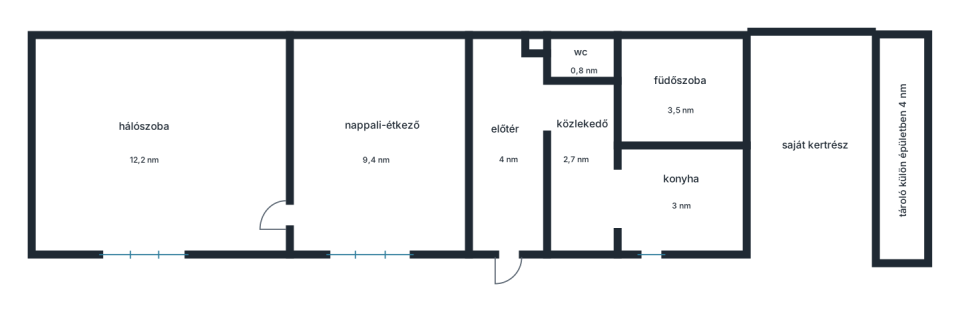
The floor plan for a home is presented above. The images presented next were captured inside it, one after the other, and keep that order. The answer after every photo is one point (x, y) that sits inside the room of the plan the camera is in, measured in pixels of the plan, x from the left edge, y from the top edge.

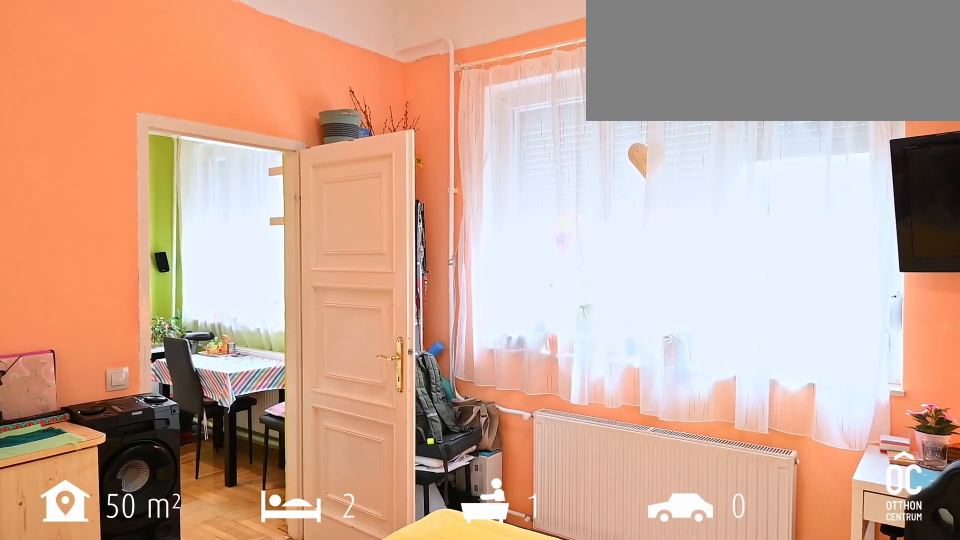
(157, 149)
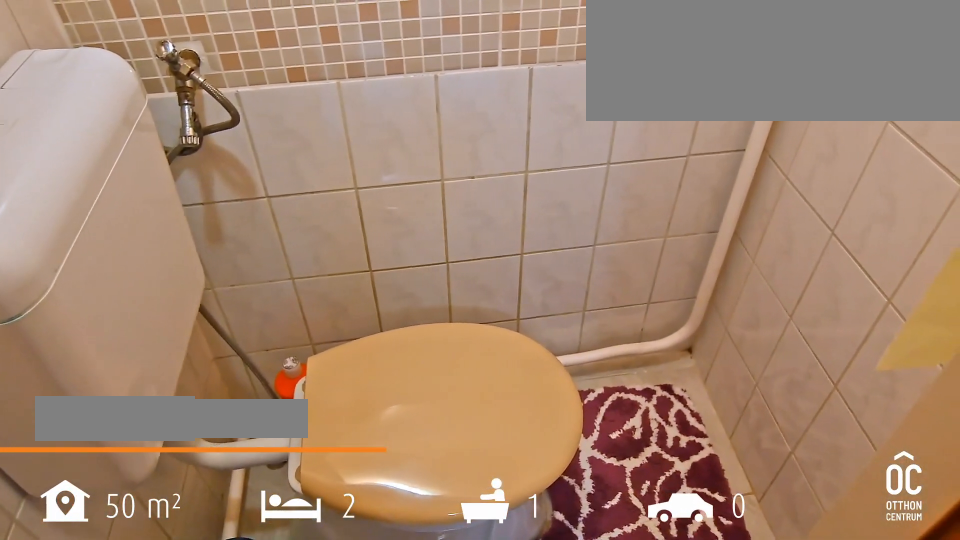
(580, 58)
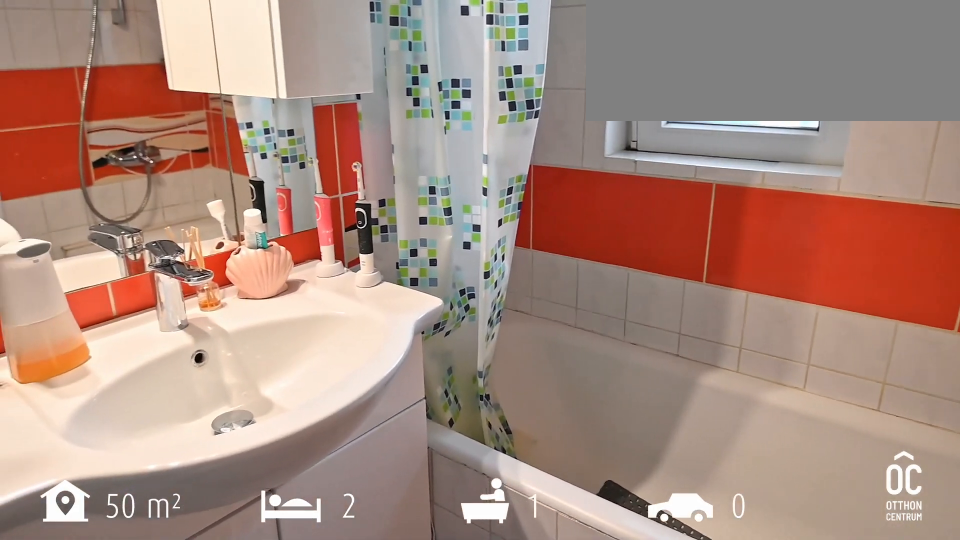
(681, 91)
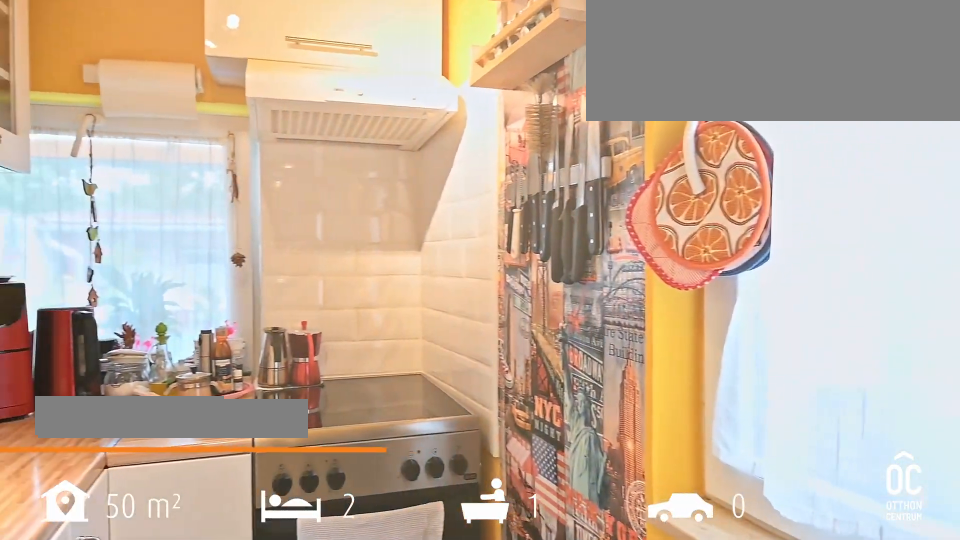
(683, 201)
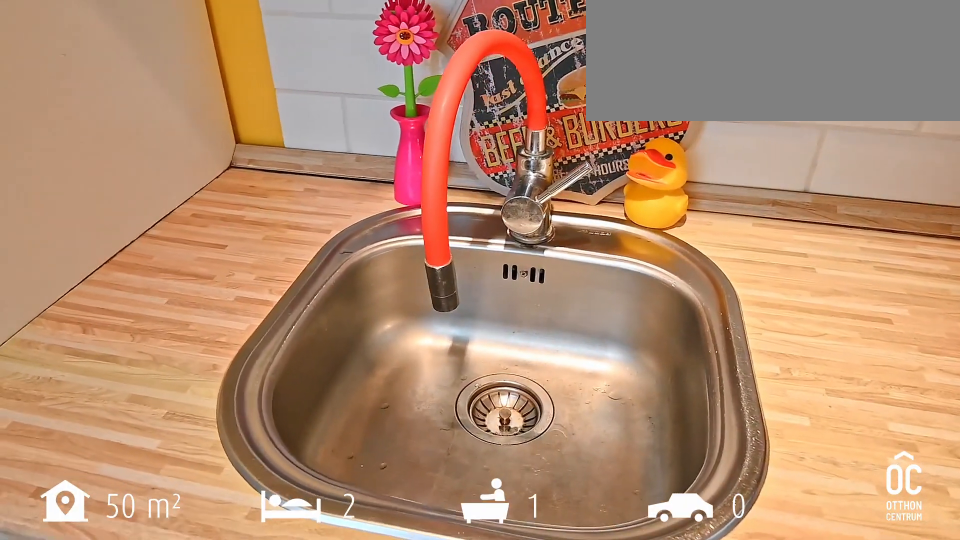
(683, 200)
